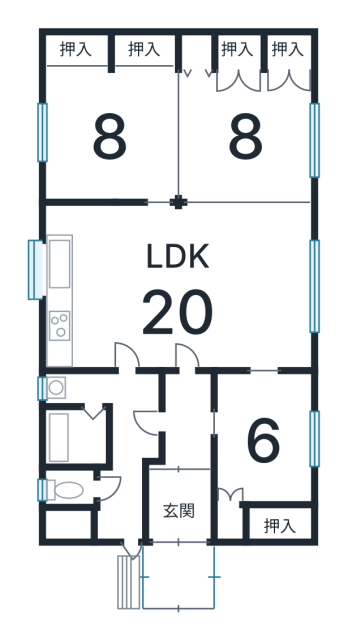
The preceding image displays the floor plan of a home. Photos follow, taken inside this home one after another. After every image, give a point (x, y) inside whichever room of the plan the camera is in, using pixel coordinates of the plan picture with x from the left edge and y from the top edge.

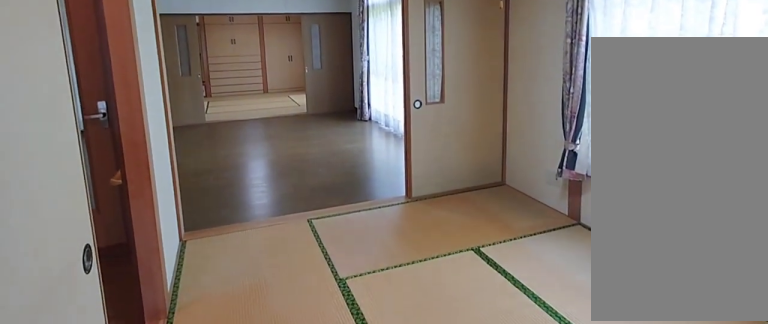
(265, 452)
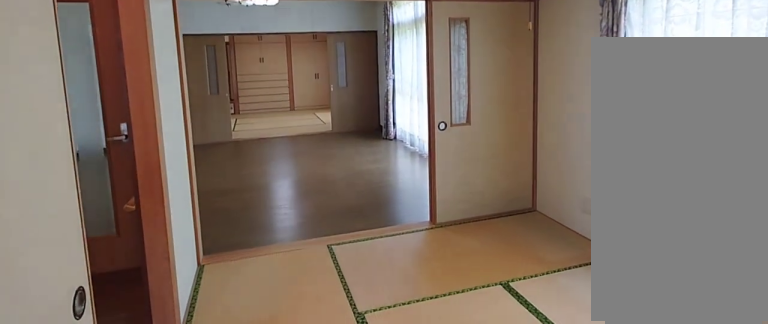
(265, 452)
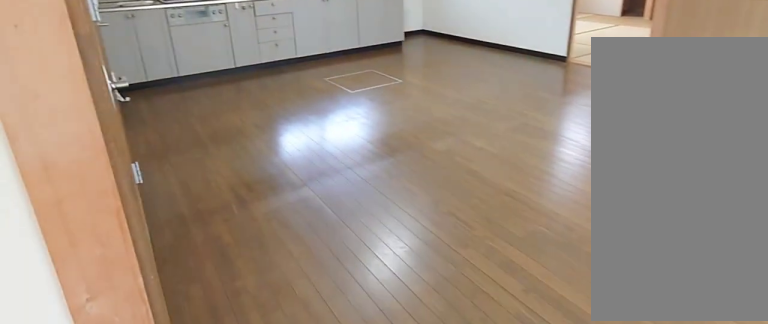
(180, 288)
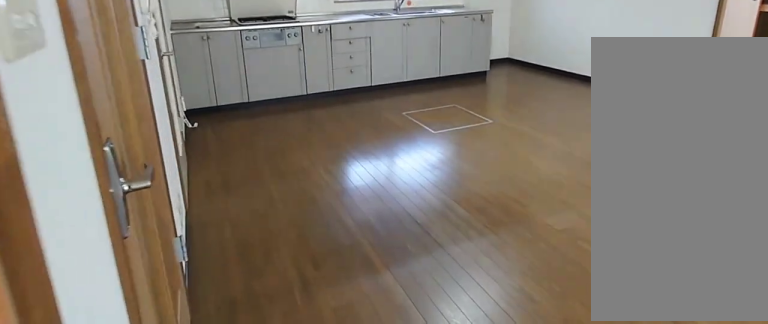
(180, 288)
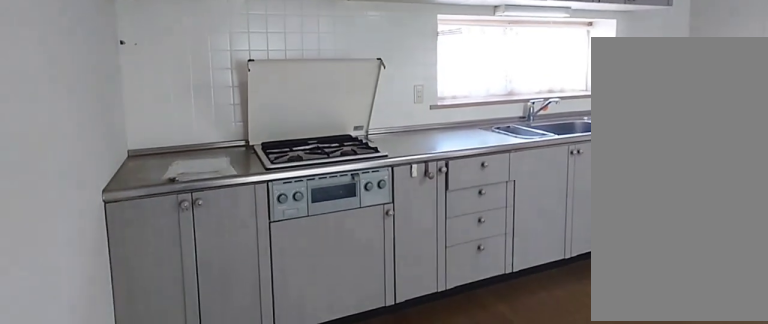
(92, 313)
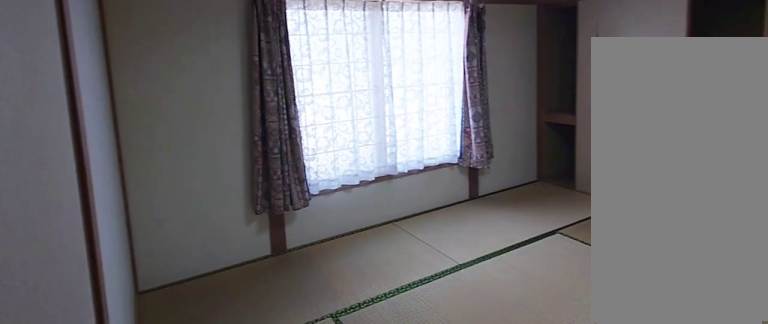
(108, 117)
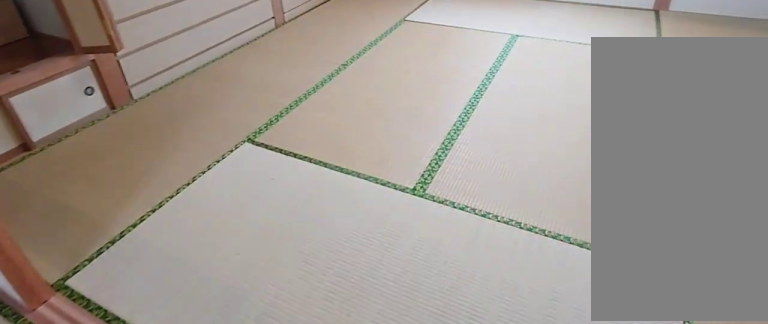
(244, 142)
